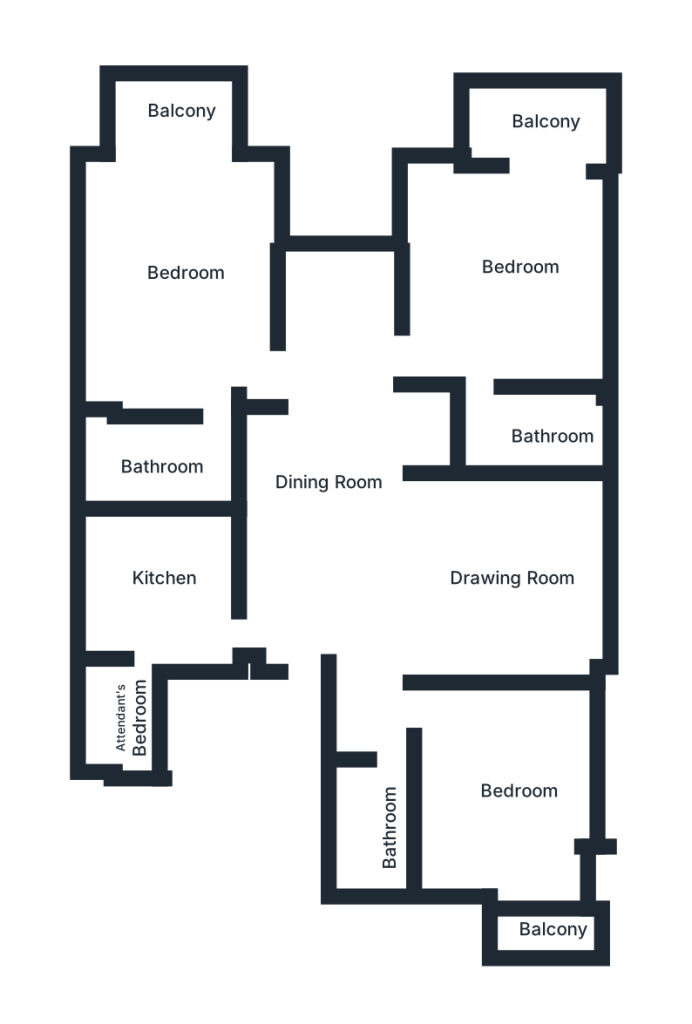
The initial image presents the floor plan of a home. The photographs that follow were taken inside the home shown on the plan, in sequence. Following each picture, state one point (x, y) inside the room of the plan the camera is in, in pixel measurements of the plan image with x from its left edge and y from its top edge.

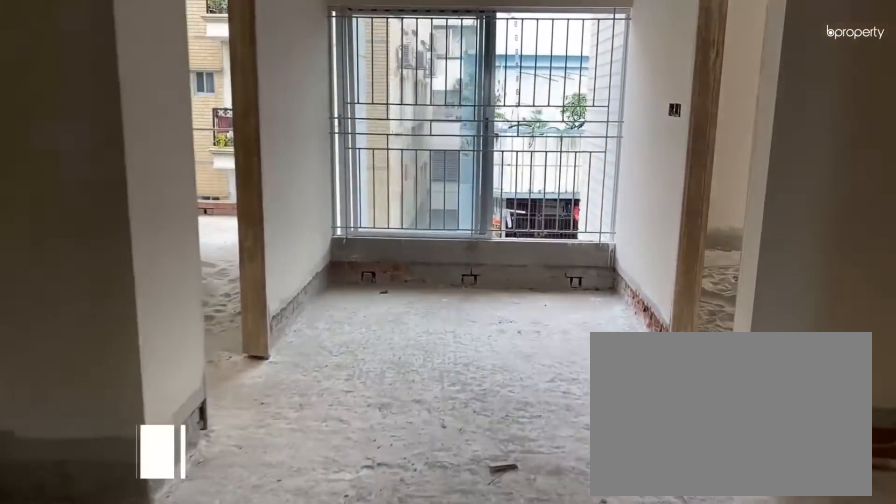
(348, 514)
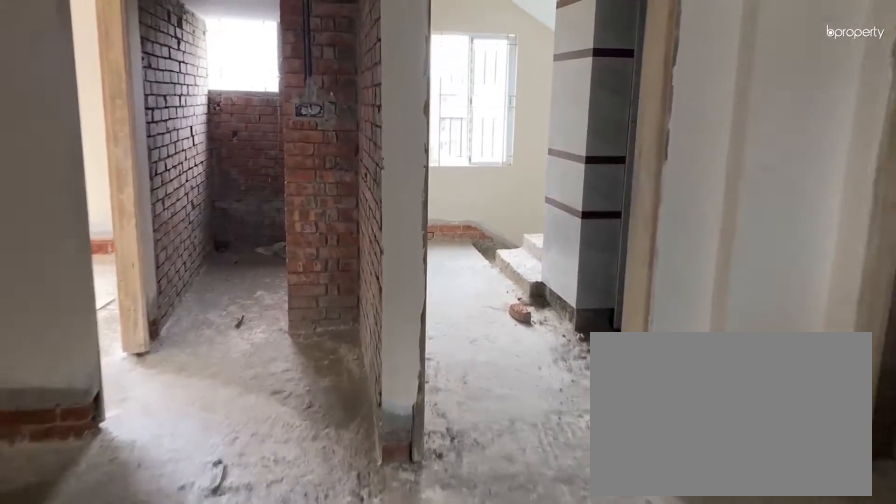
(348, 514)
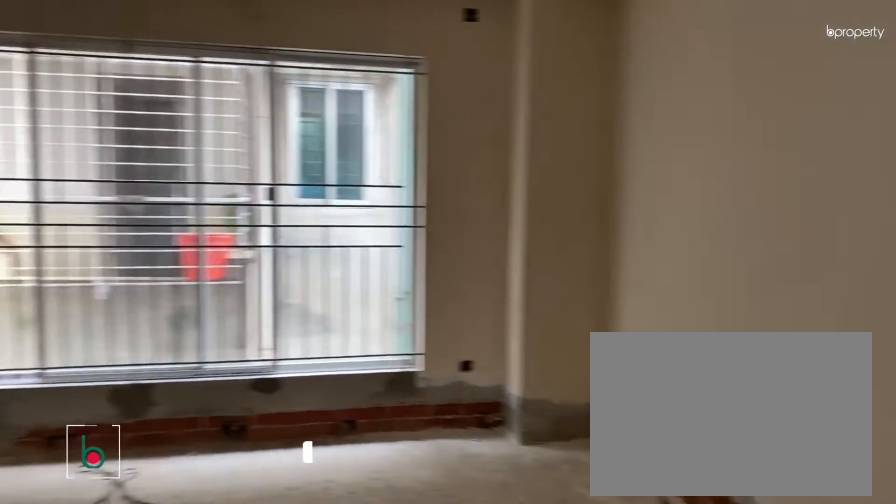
(492, 578)
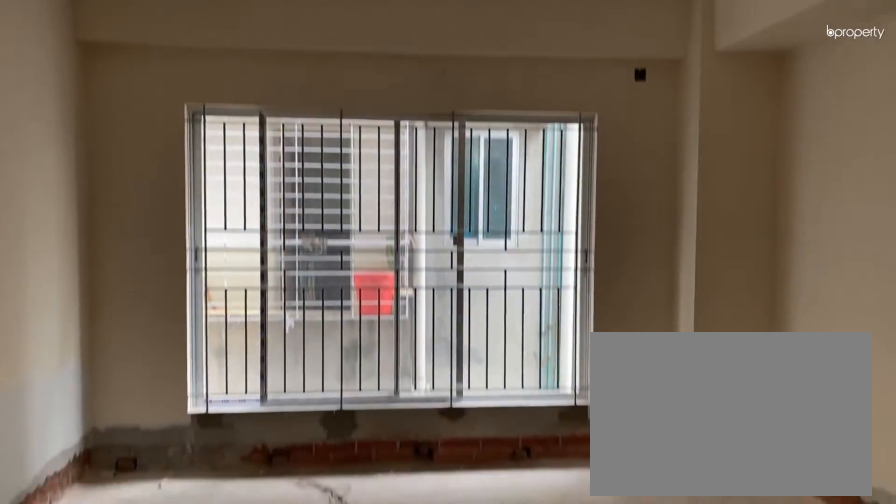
(492, 578)
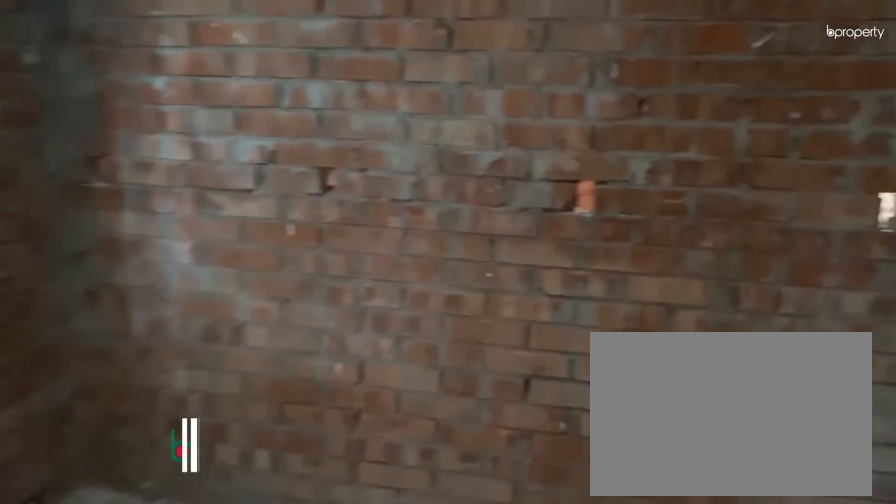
(157, 576)
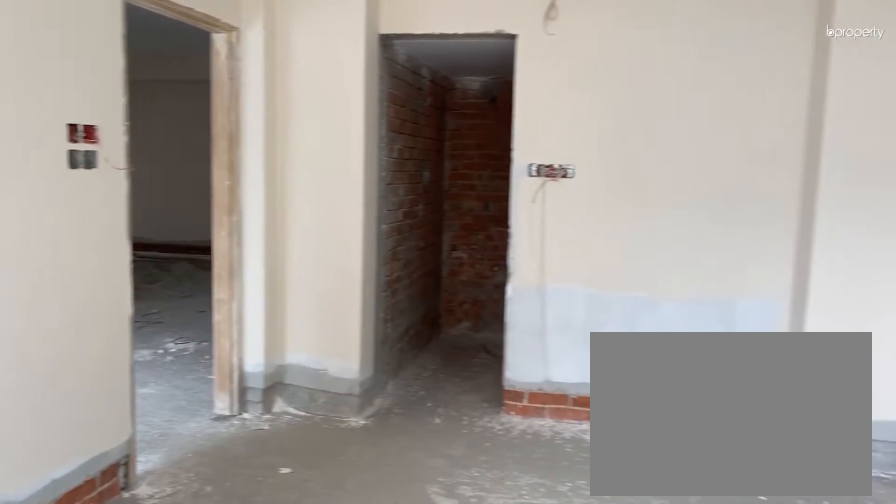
(179, 245)
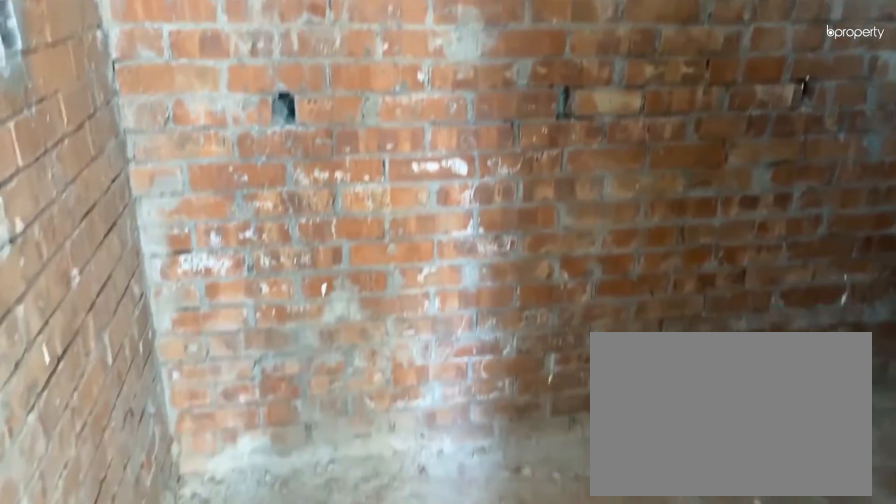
(175, 455)
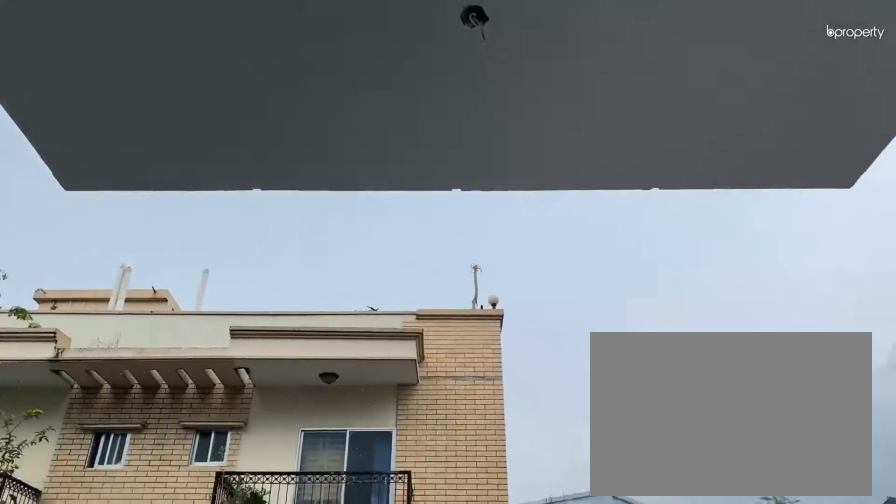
(168, 122)
